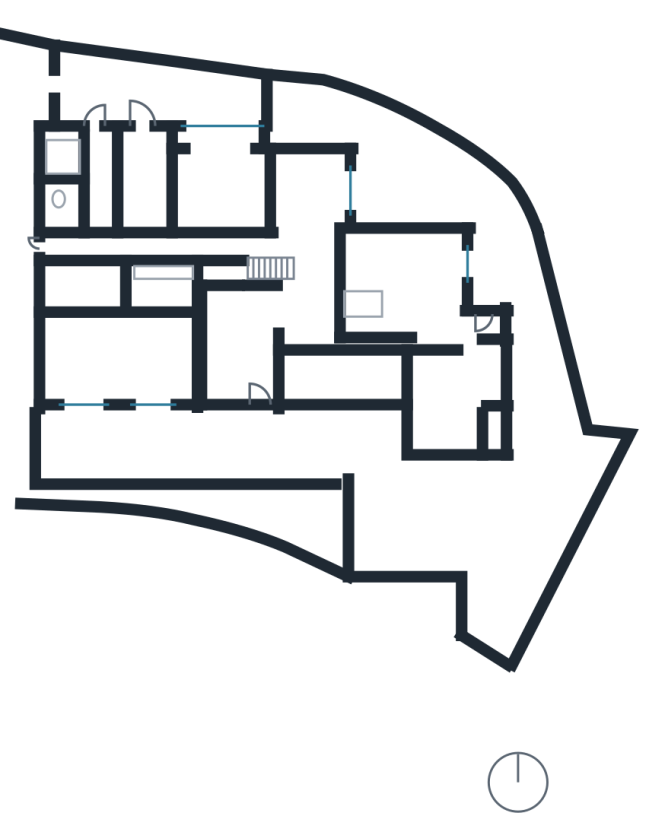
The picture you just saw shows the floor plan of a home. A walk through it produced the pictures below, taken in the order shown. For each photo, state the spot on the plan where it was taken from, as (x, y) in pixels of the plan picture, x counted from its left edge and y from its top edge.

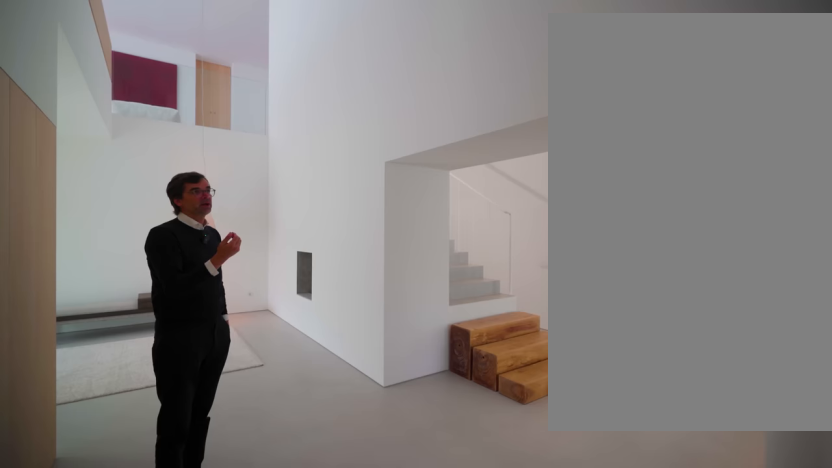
(324, 308)
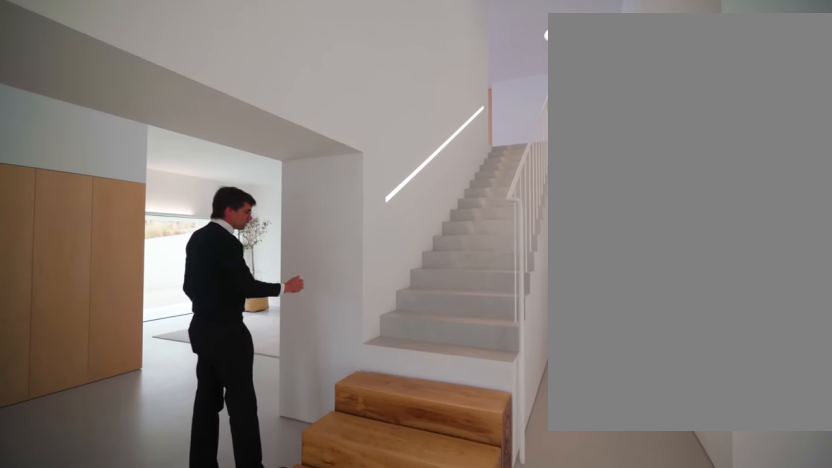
(330, 248)
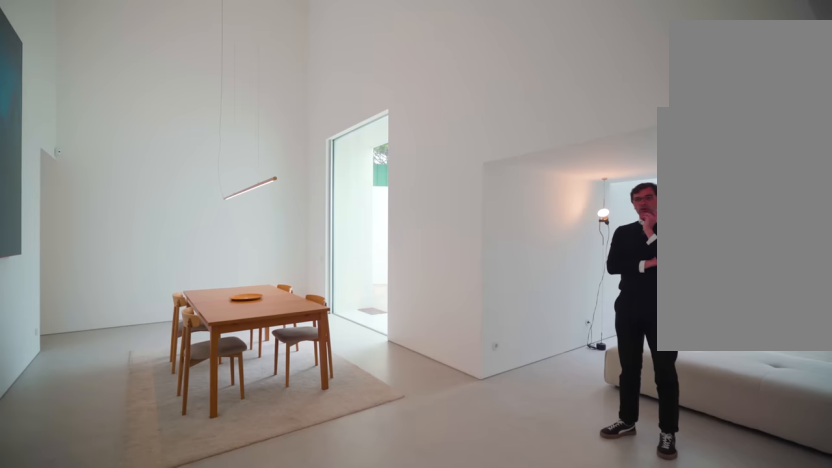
(310, 273)
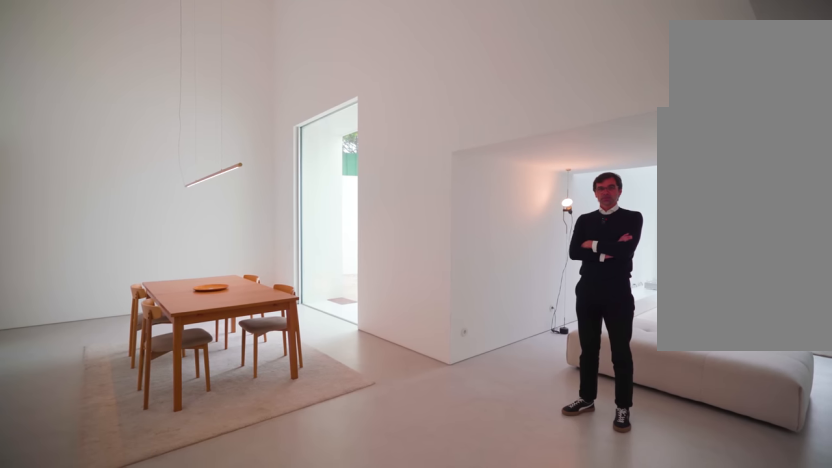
(303, 276)
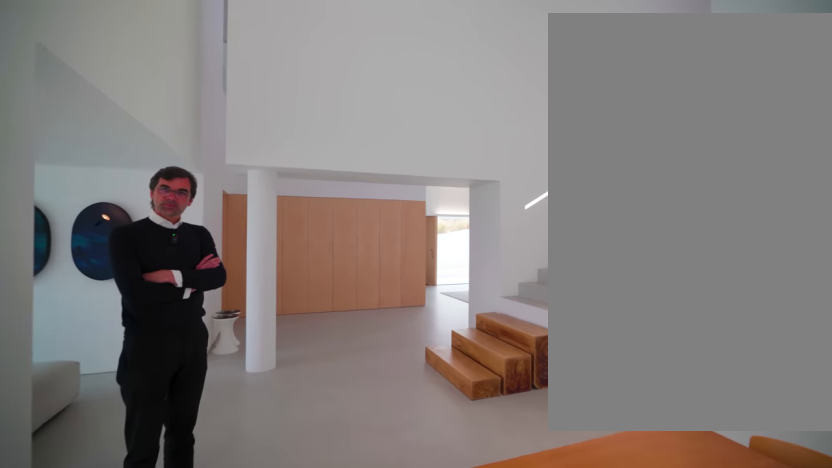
(319, 169)
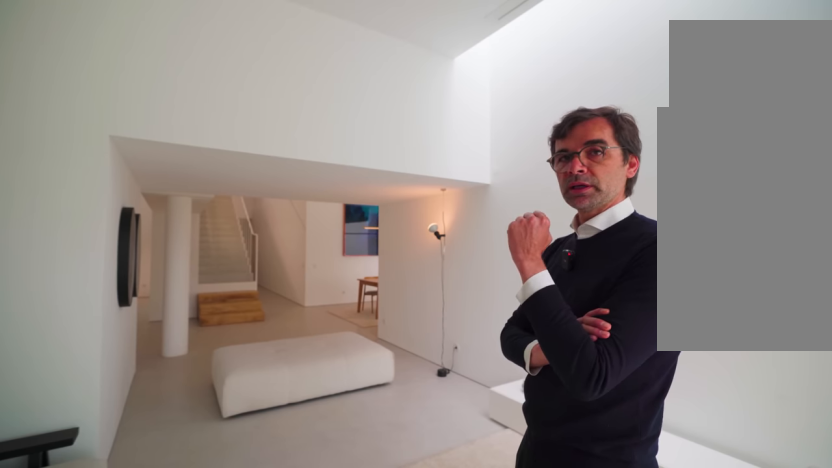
(446, 300)
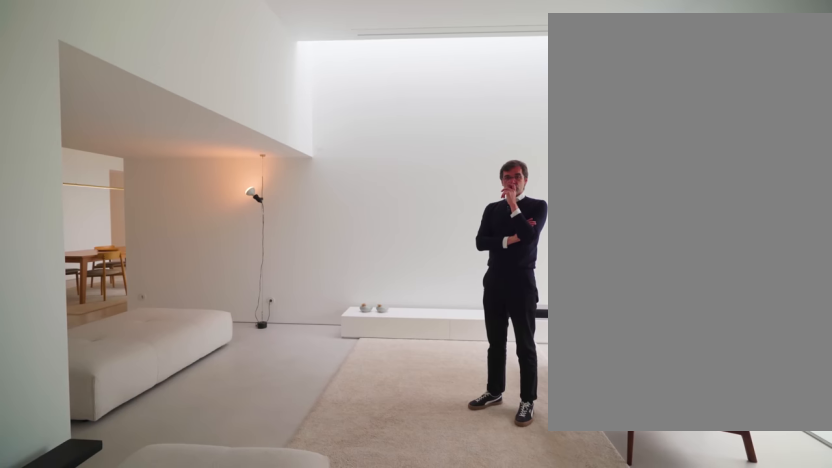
(433, 294)
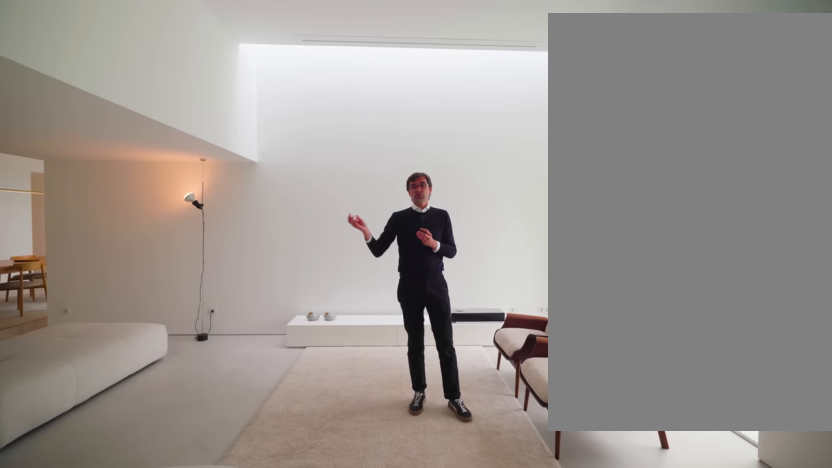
(428, 295)
